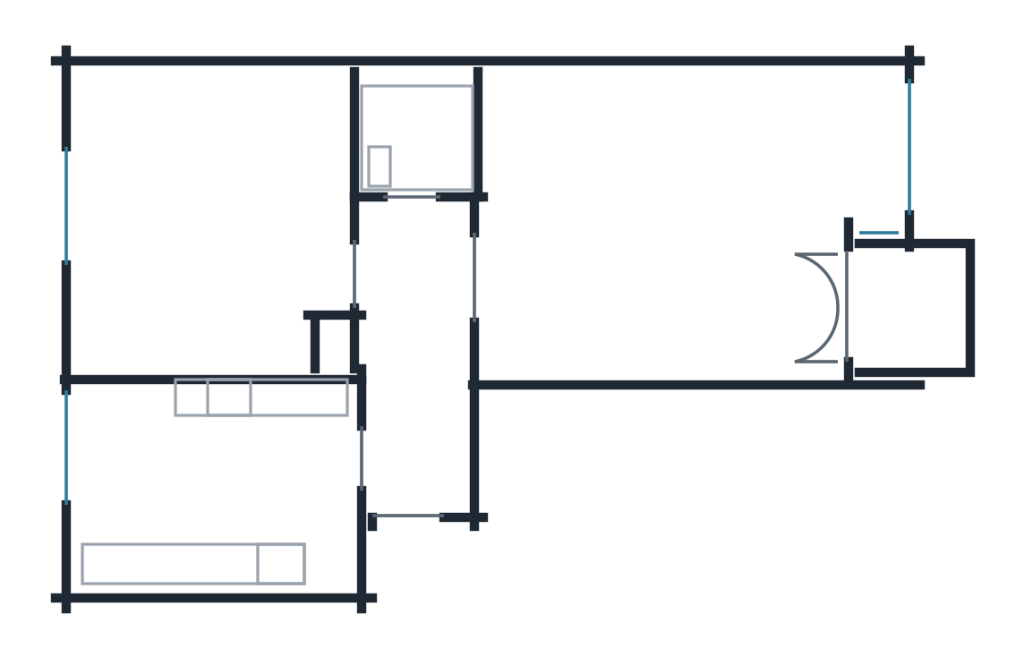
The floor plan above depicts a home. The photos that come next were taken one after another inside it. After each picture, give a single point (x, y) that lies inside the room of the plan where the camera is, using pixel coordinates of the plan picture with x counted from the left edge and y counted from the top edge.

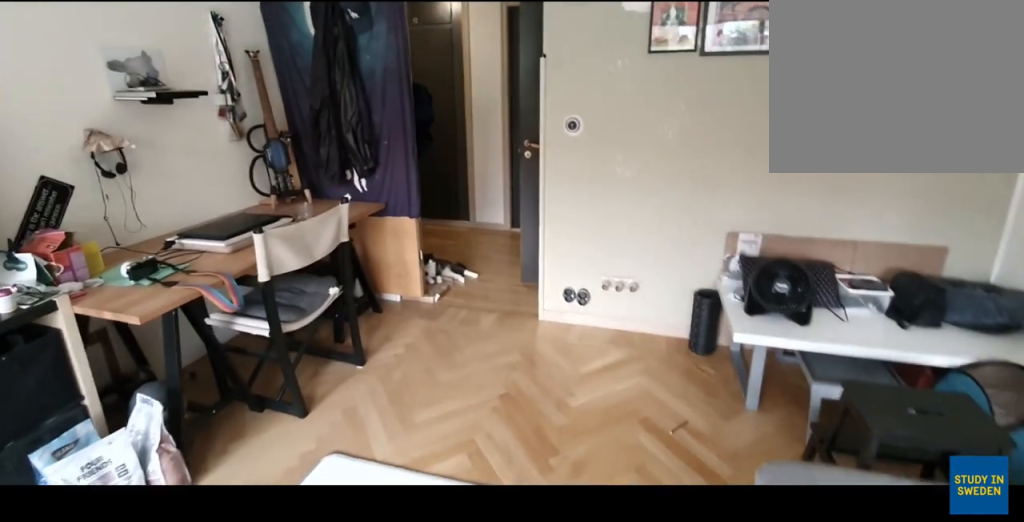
(693, 221)
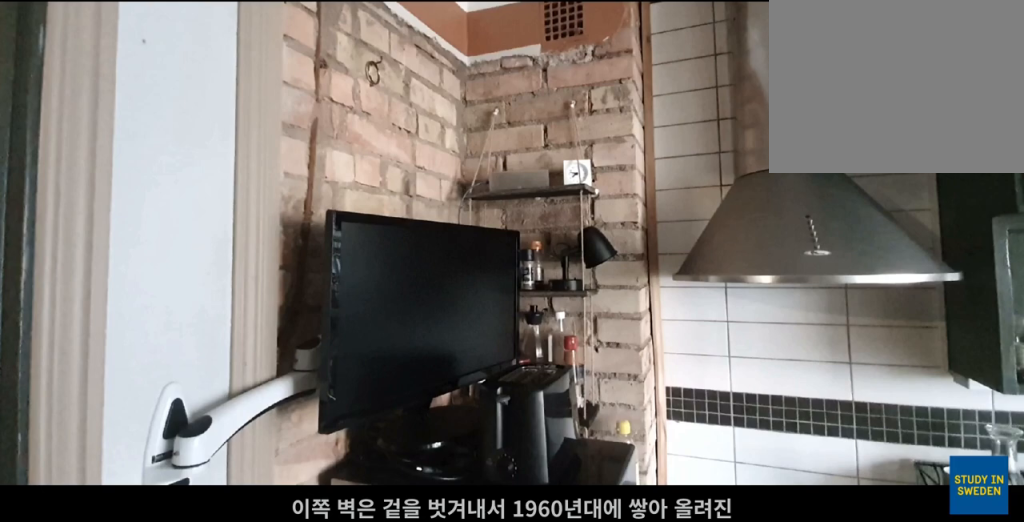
(216, 488)
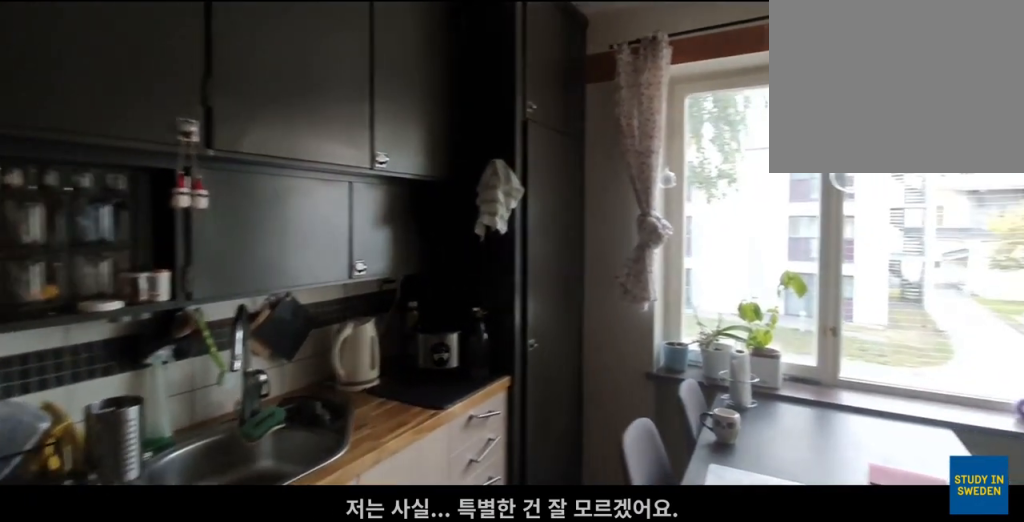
(216, 488)
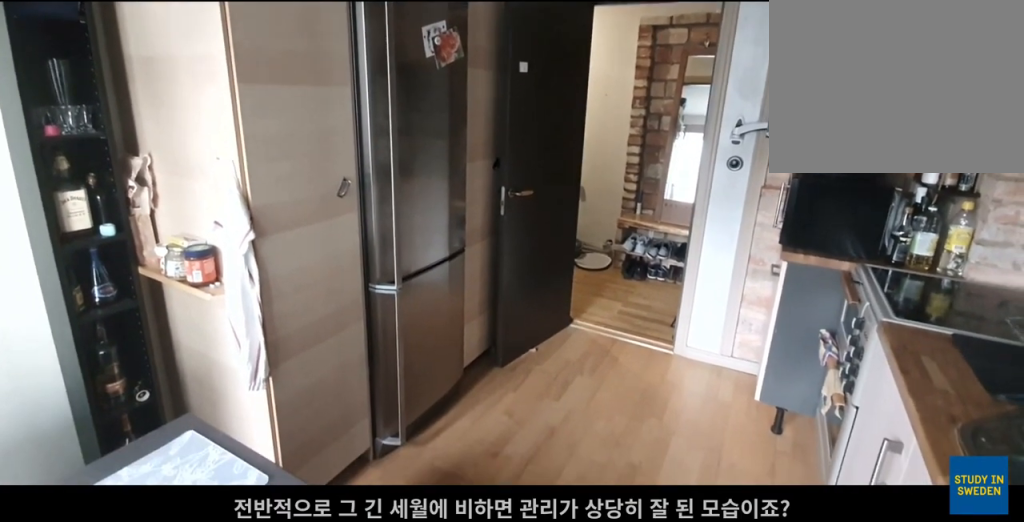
(216, 488)
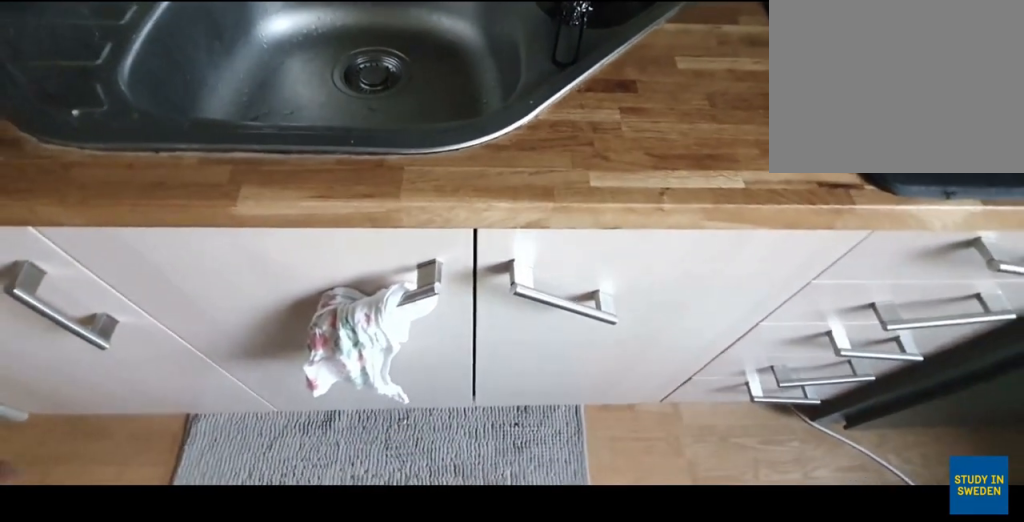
(216, 488)
